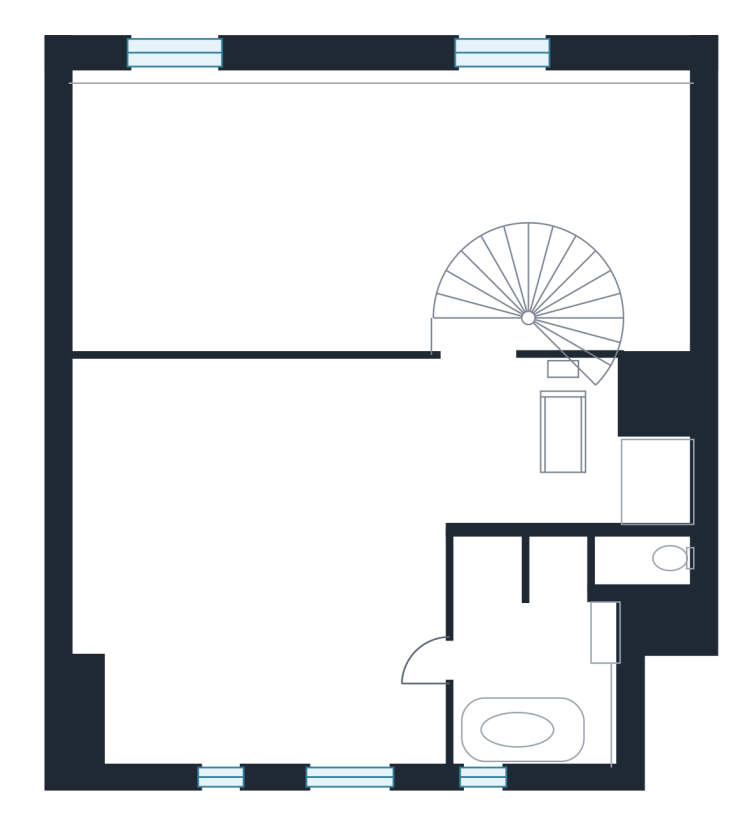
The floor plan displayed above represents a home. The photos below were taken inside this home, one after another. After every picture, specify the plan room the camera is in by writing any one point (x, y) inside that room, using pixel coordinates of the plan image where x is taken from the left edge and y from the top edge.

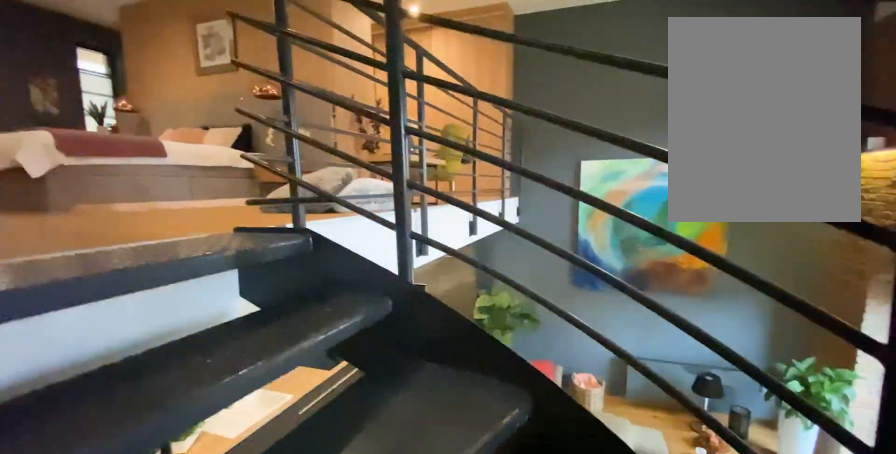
(525, 311)
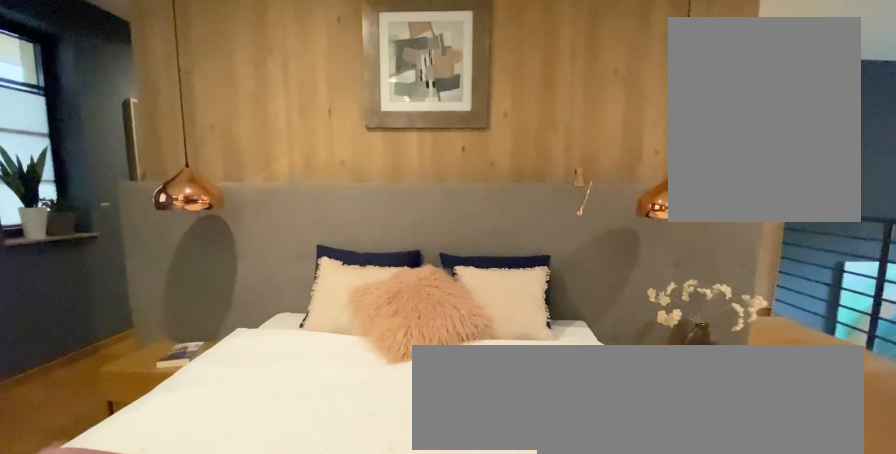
(314, 580)
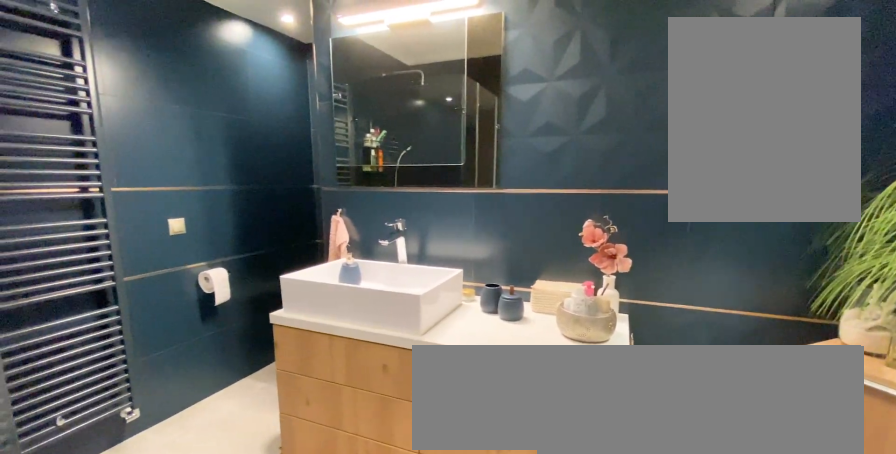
(522, 628)
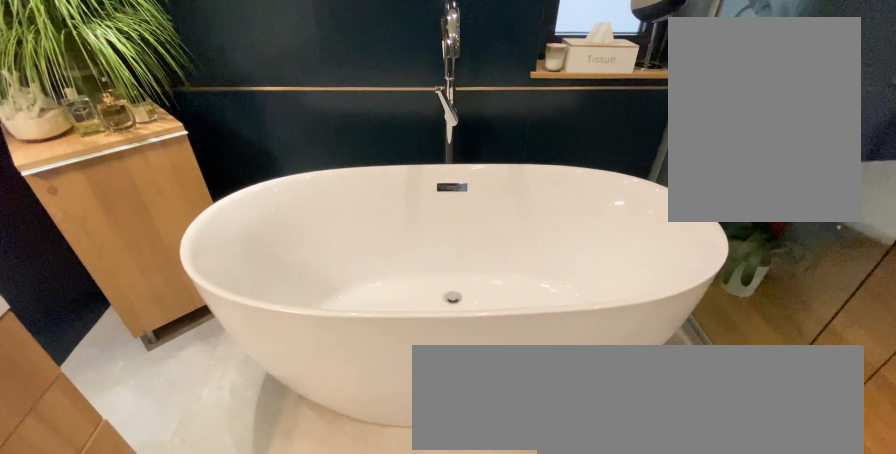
(522, 628)
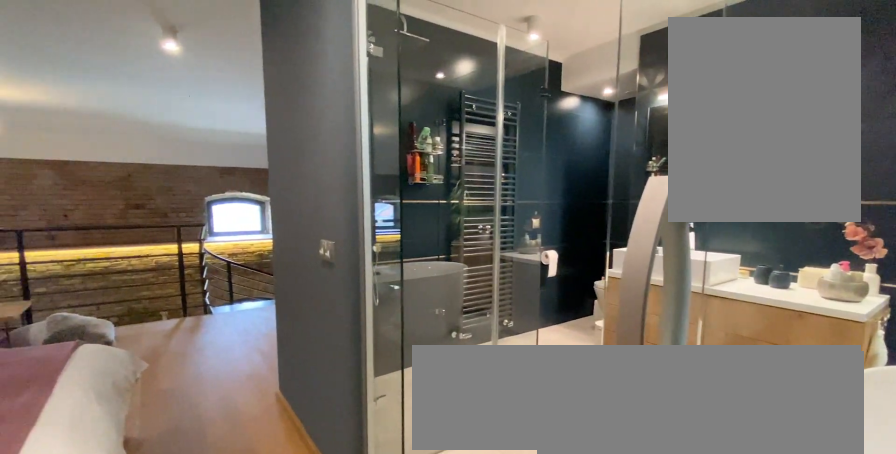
(314, 580)
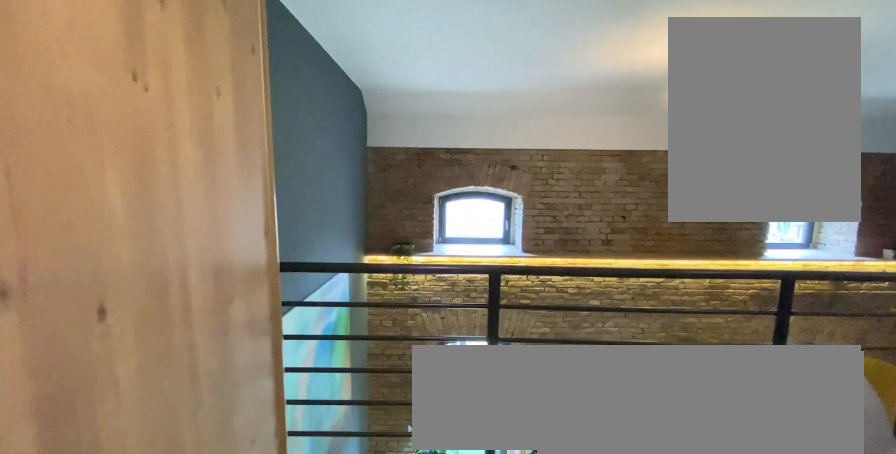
(314, 580)
